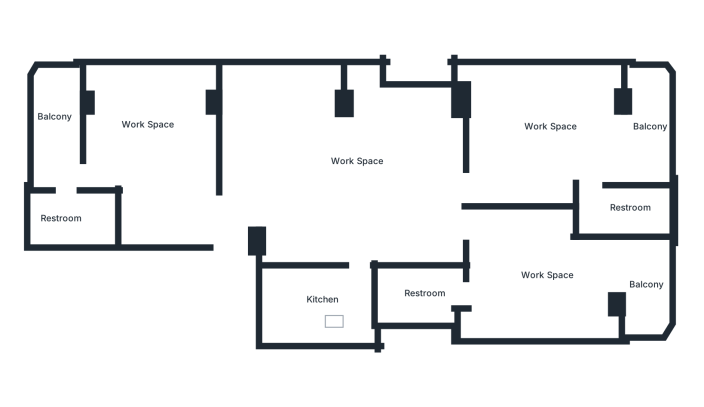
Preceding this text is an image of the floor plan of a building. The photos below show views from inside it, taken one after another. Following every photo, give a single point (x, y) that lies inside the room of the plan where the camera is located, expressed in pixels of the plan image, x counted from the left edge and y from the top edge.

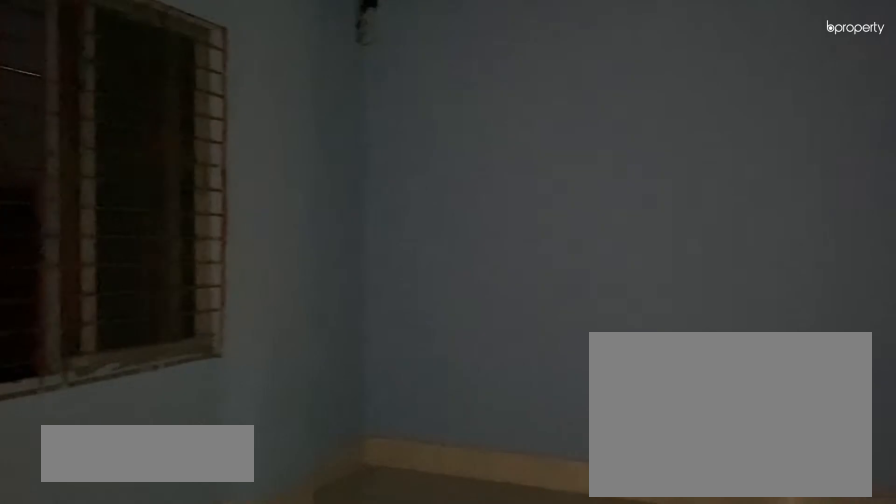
(150, 143)
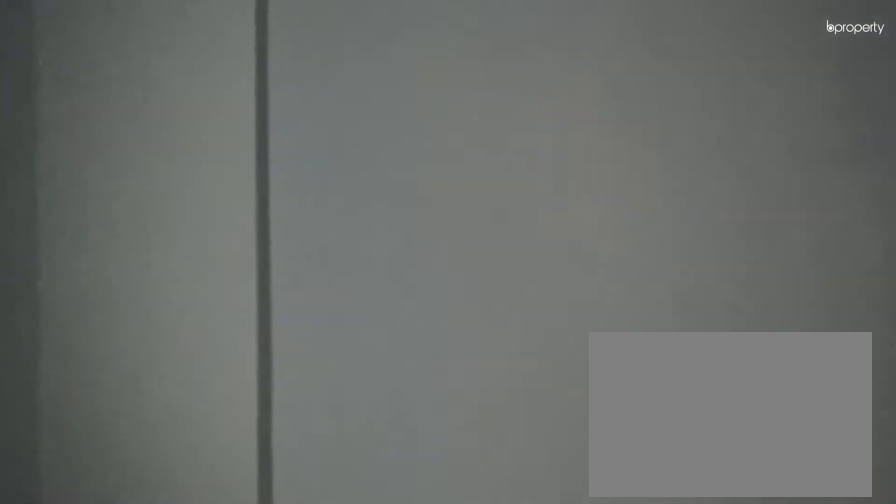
(150, 143)
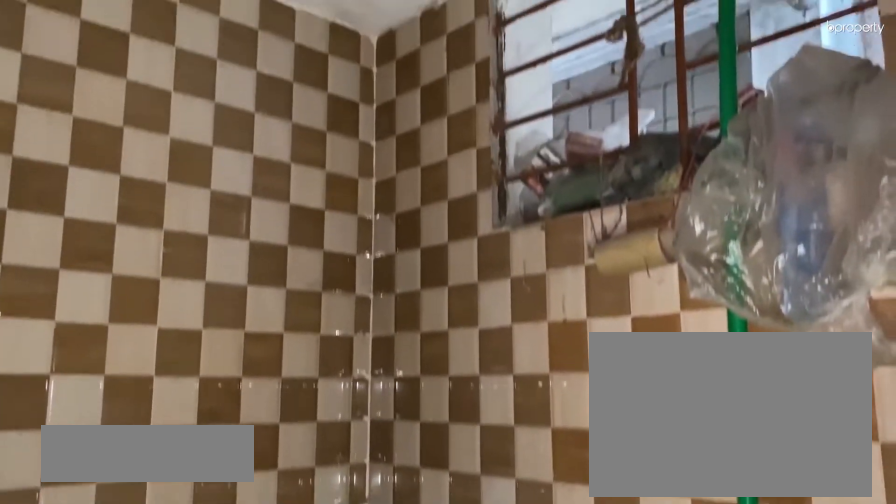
(69, 212)
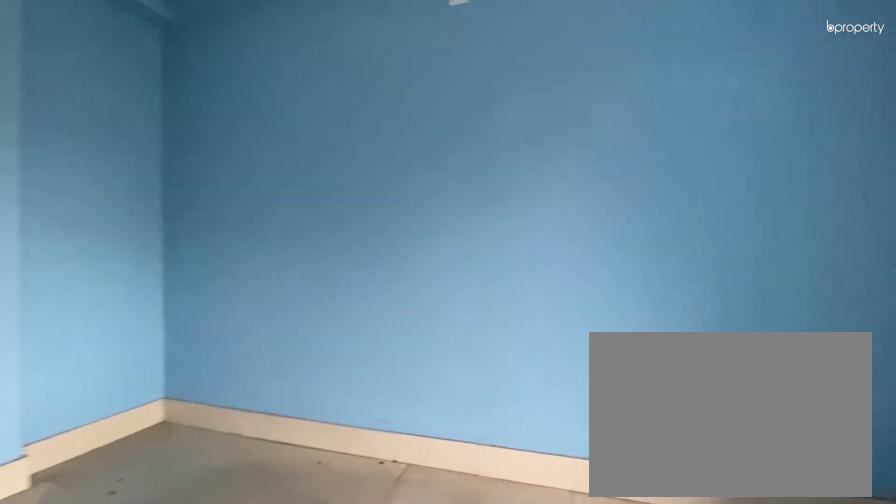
(594, 142)
